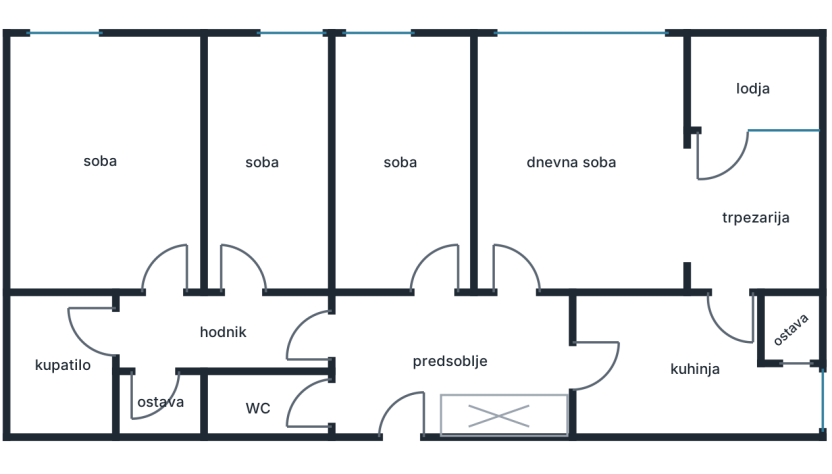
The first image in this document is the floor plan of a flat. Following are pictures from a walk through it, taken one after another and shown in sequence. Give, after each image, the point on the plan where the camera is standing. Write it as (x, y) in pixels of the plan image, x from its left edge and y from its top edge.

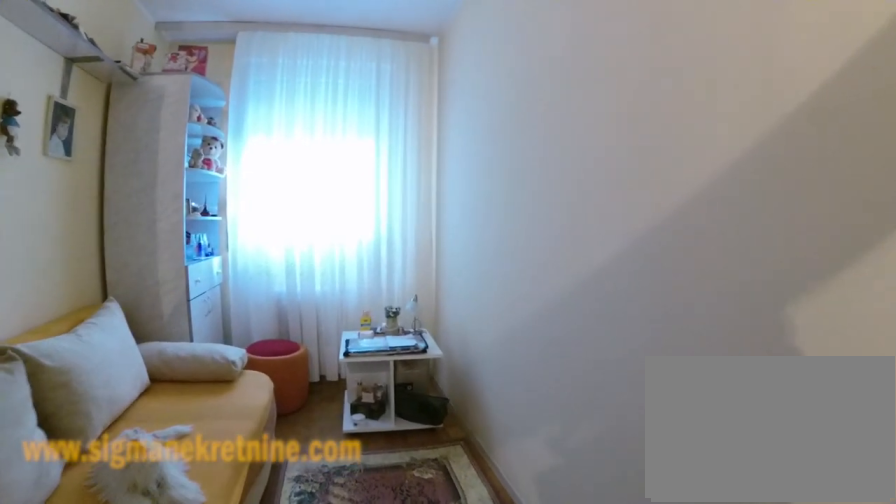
(282, 251)
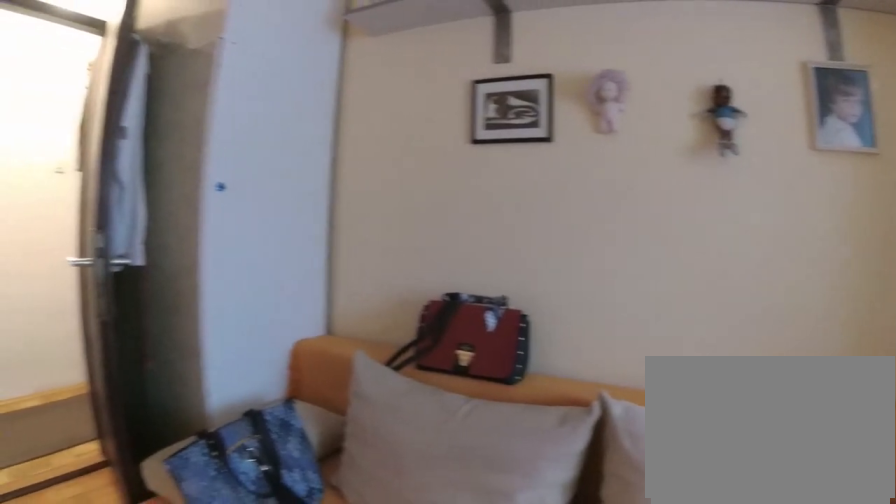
(288, 126)
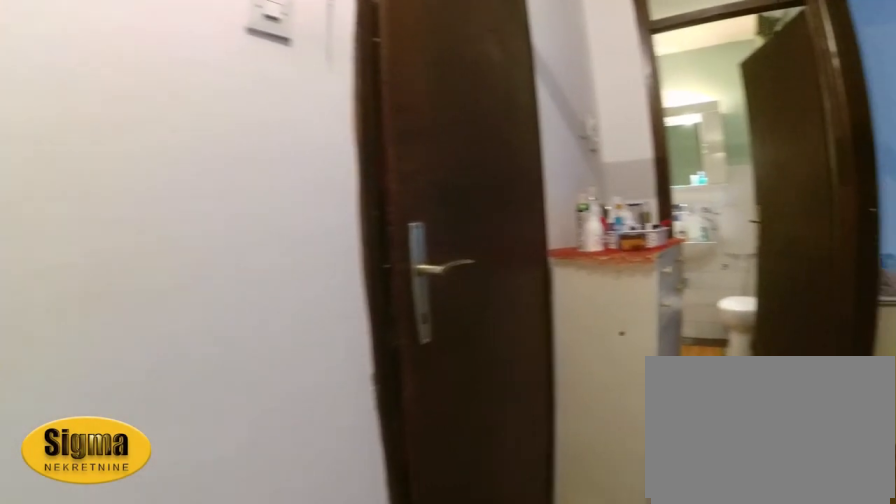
(275, 315)
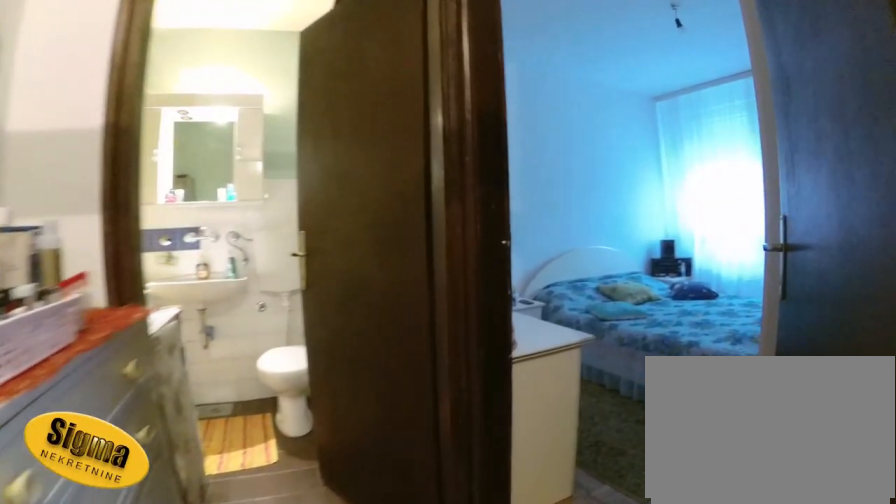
(188, 336)
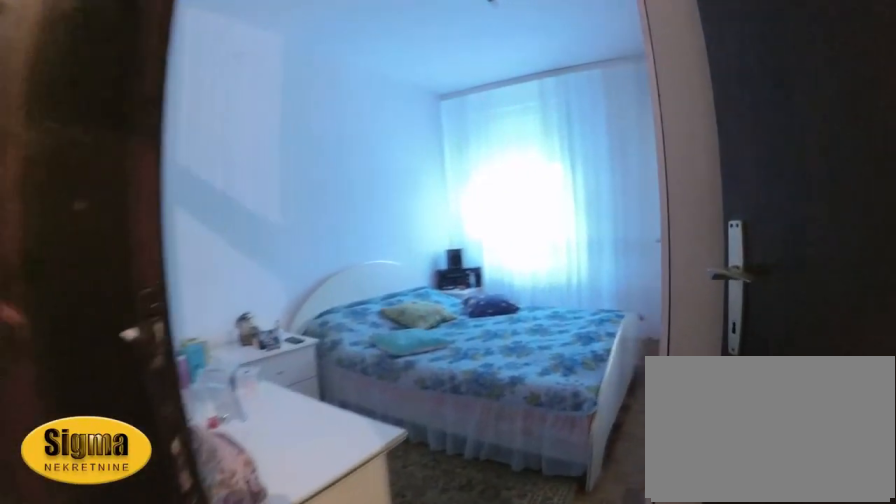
(179, 324)
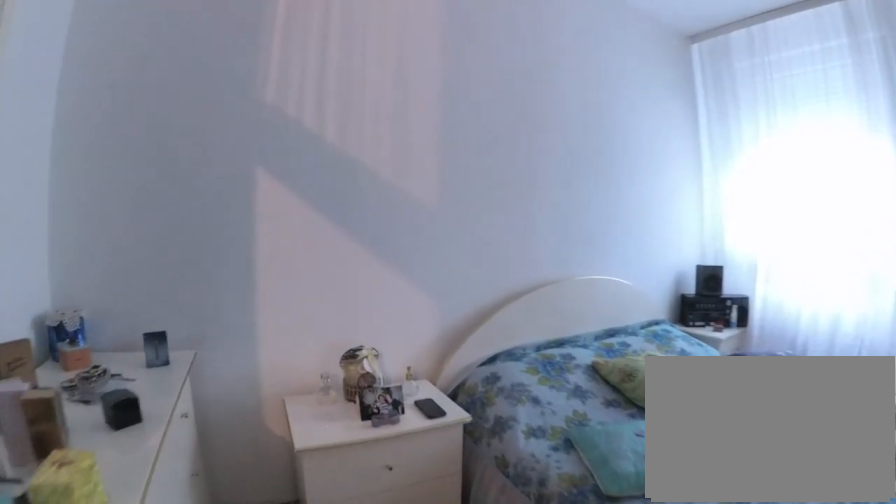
(126, 238)
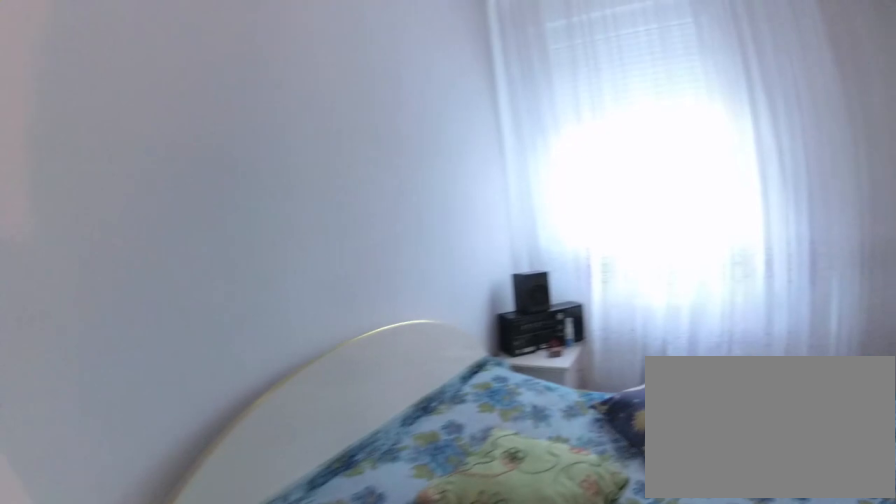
(83, 196)
